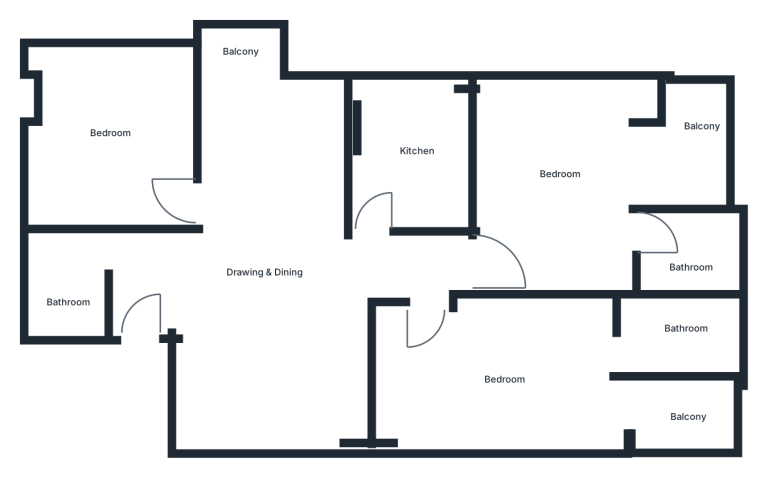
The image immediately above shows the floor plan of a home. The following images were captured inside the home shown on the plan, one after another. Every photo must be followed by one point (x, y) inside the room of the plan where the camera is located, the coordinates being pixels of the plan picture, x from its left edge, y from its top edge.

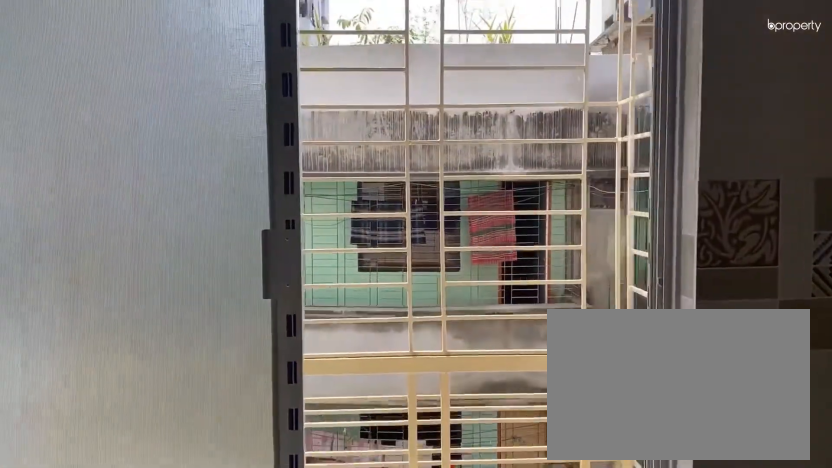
(239, 55)
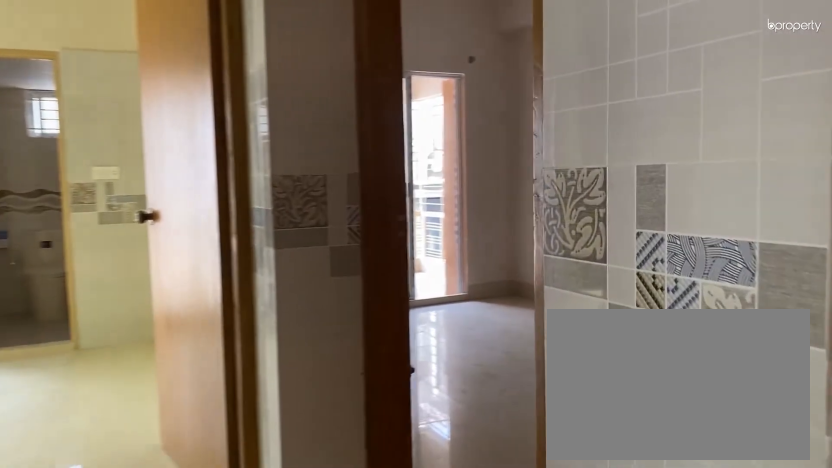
(295, 259)
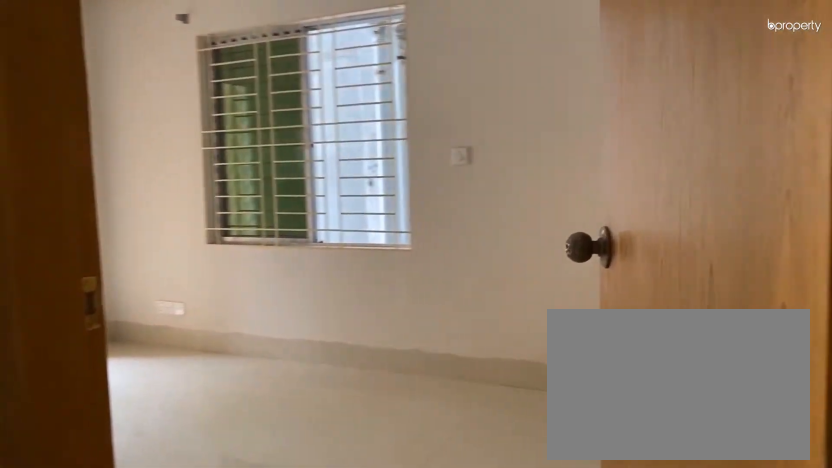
(424, 336)
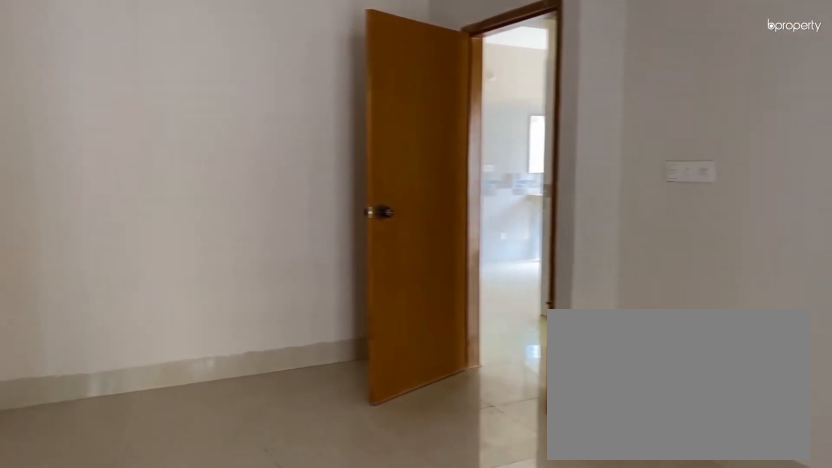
(537, 375)
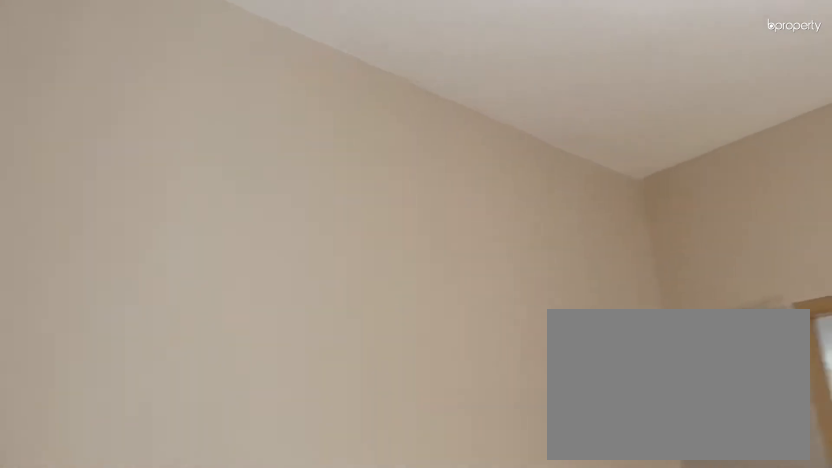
(537, 375)
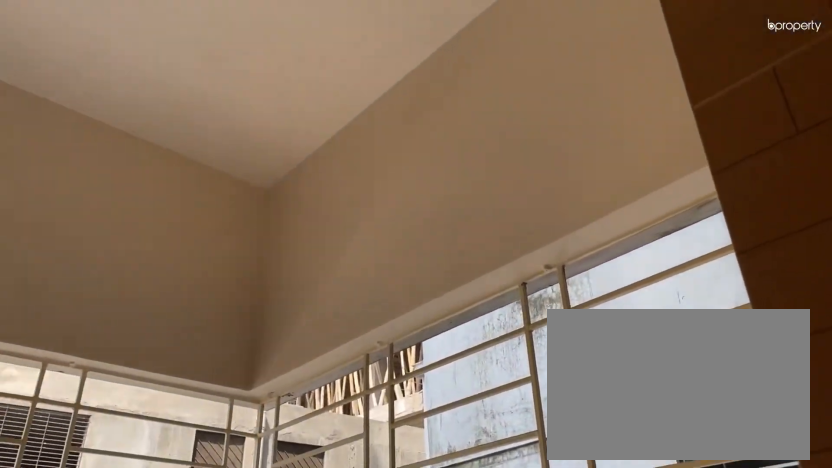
(680, 411)
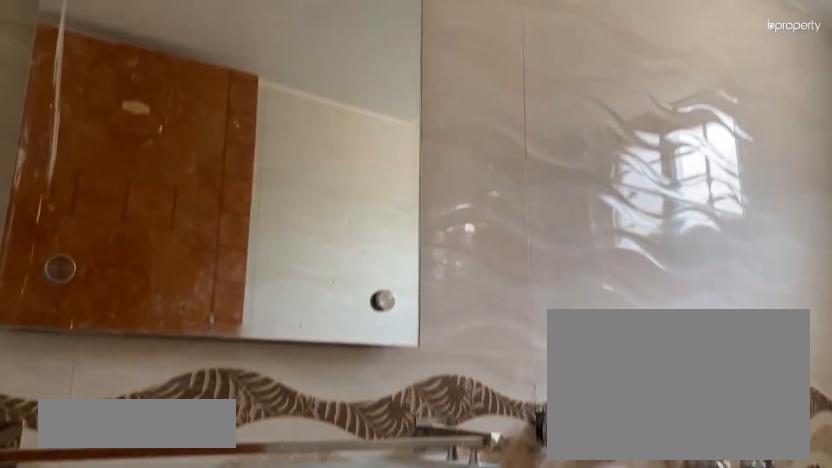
(668, 338)
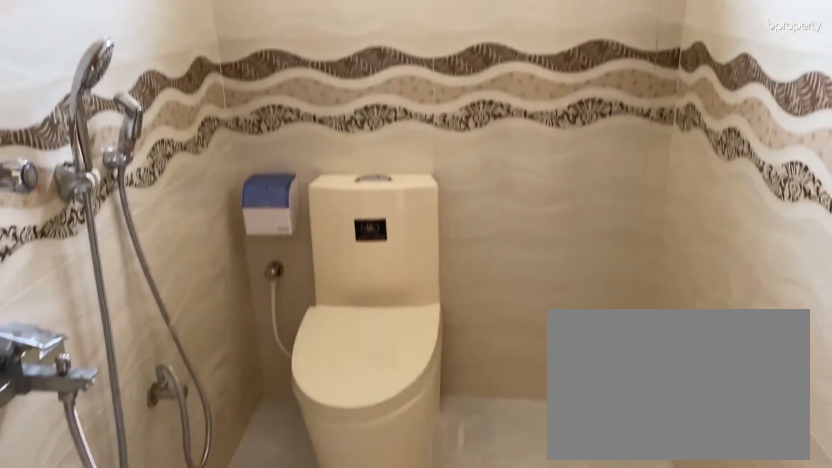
(668, 338)
